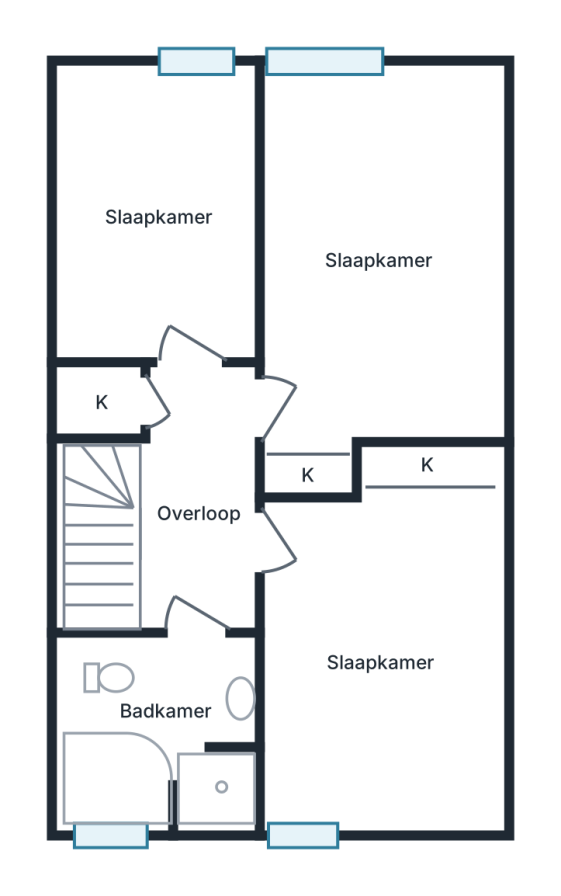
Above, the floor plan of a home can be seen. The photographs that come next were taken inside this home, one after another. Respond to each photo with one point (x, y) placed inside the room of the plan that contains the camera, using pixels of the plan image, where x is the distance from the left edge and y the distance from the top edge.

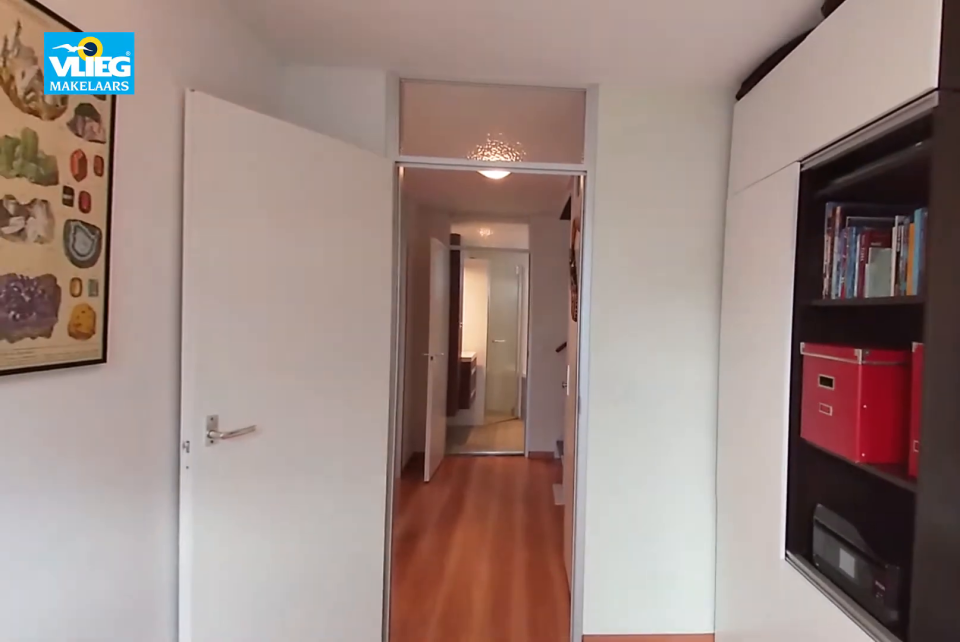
(143, 219)
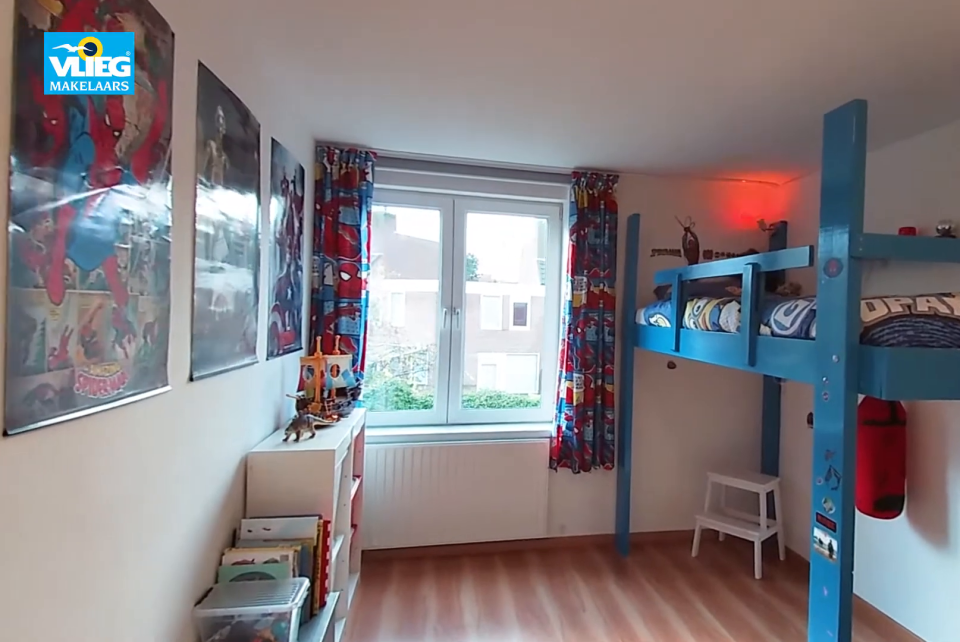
(384, 130)
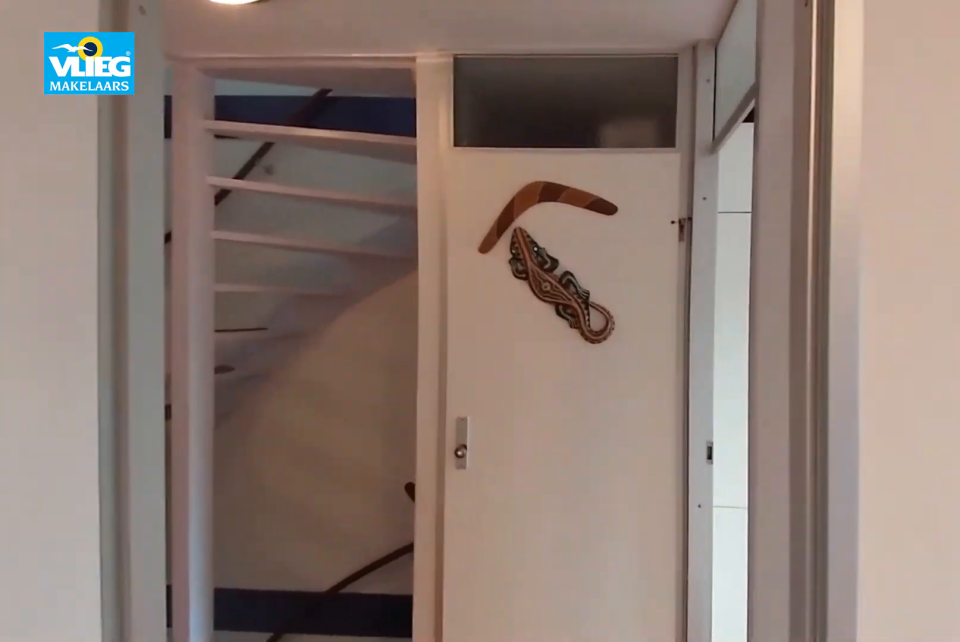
(413, 105)
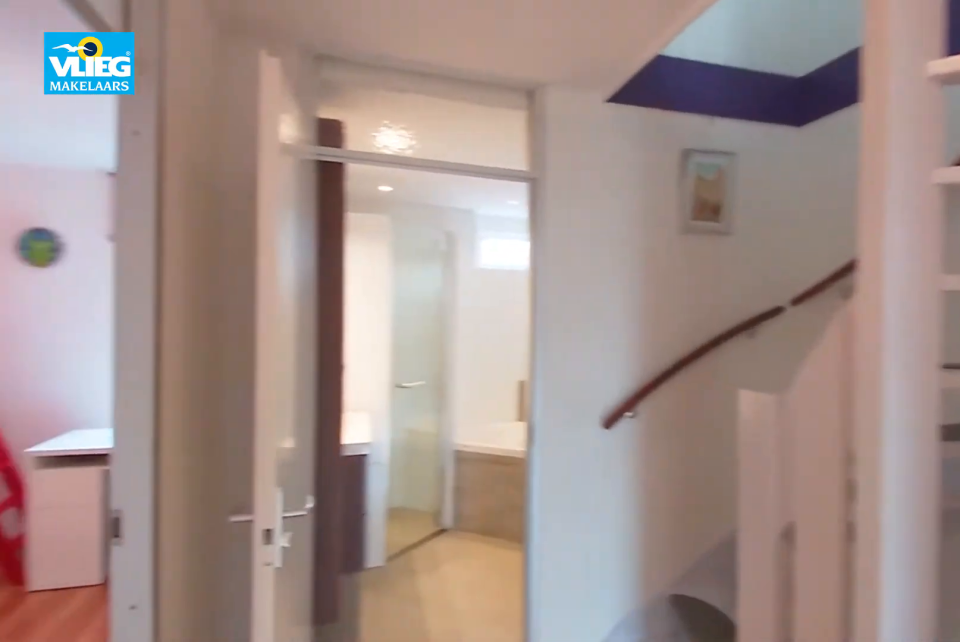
(197, 498)
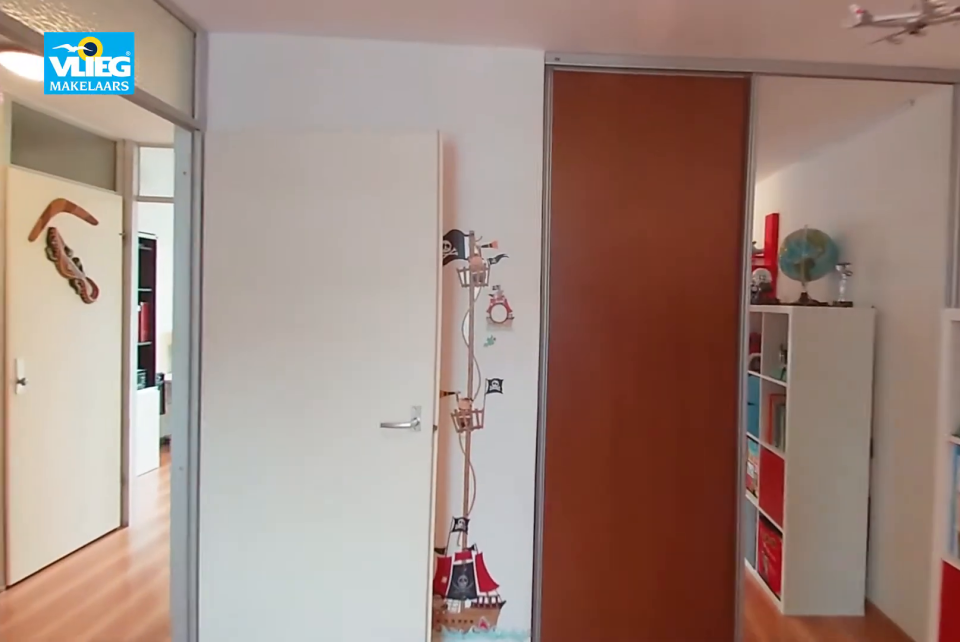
(381, 659)
